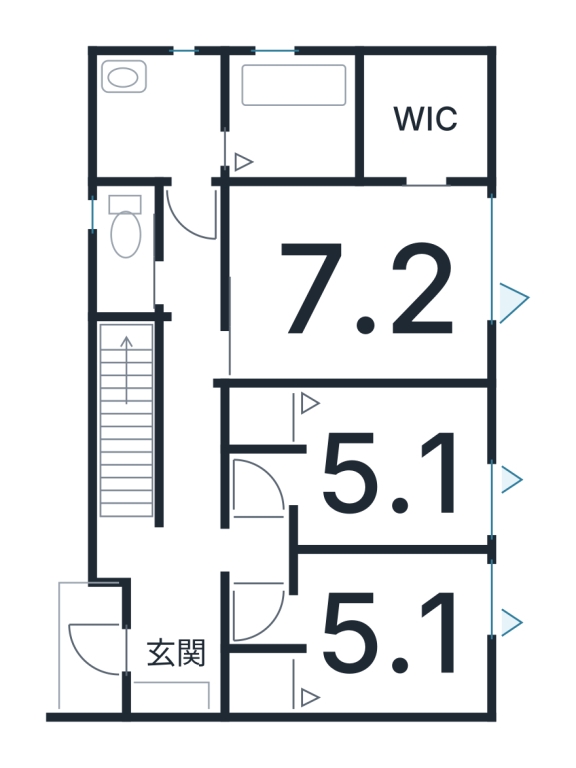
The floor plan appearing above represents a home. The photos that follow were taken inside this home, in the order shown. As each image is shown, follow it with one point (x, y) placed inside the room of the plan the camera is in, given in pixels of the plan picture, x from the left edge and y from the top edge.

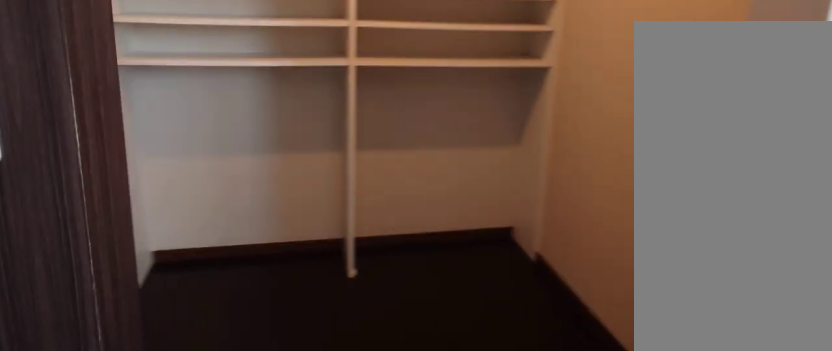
(420, 124)
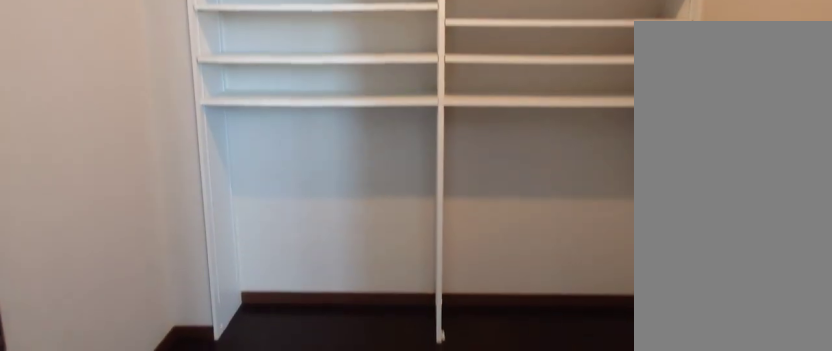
(420, 124)
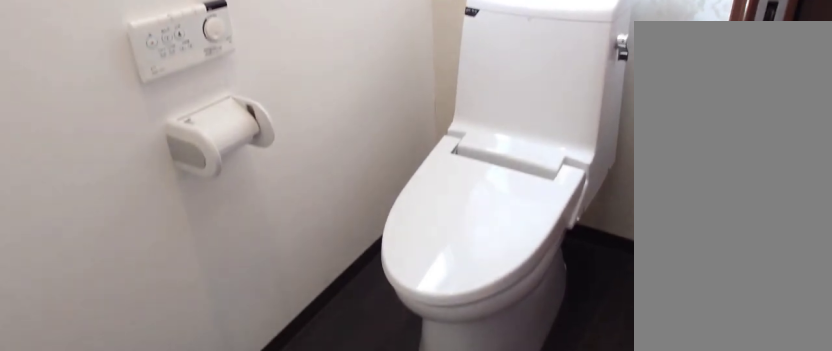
(119, 253)
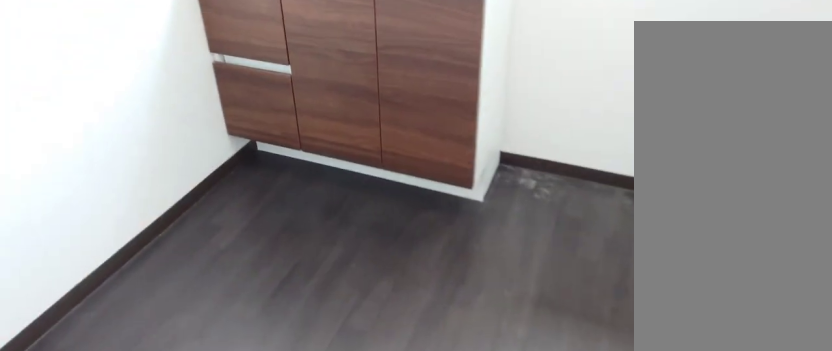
(153, 125)
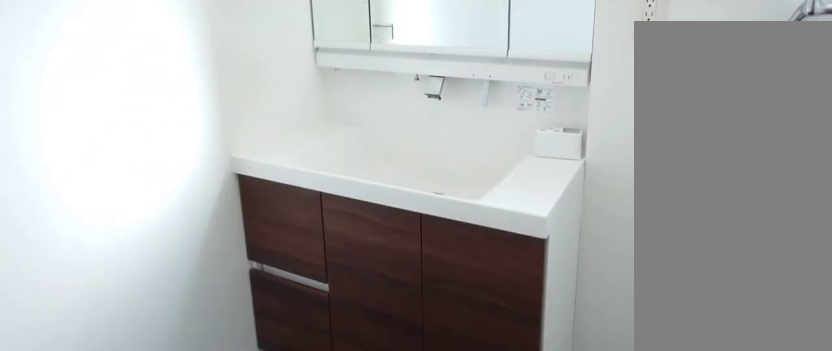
(153, 125)
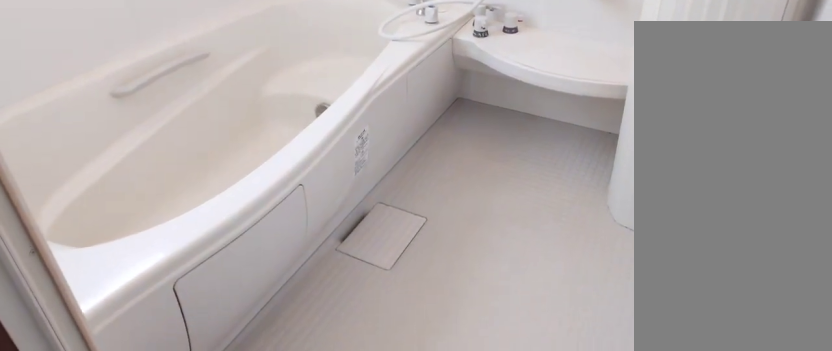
(287, 114)
